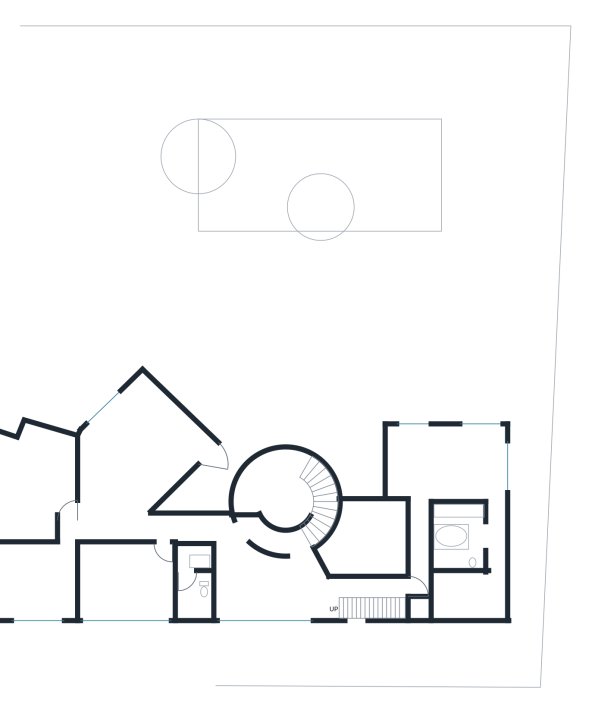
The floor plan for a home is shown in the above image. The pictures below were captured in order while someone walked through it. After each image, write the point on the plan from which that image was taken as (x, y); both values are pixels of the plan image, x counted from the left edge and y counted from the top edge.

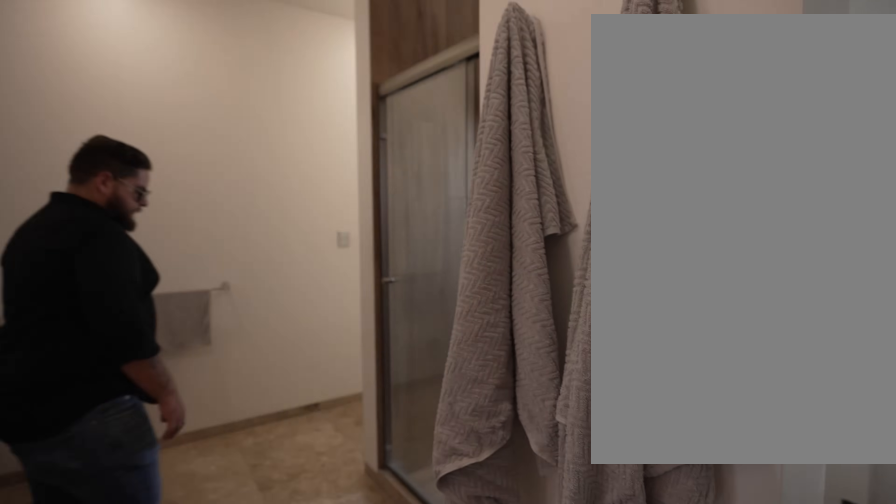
(484, 539)
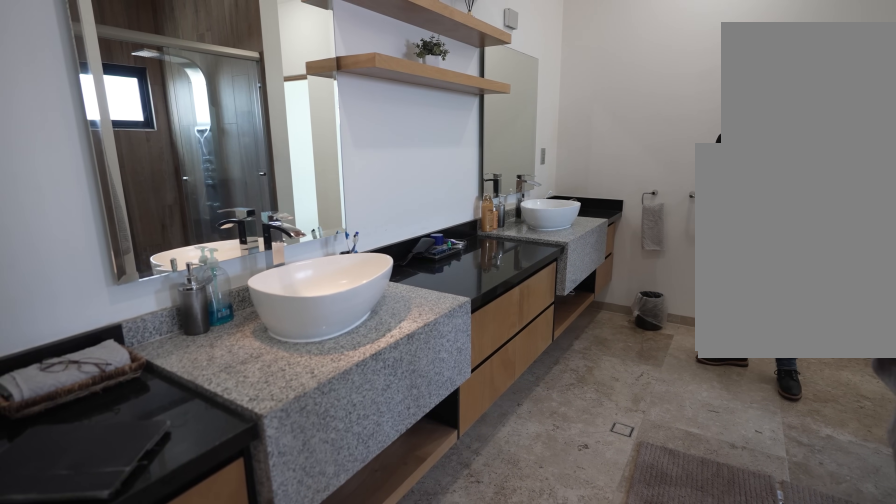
(479, 535)
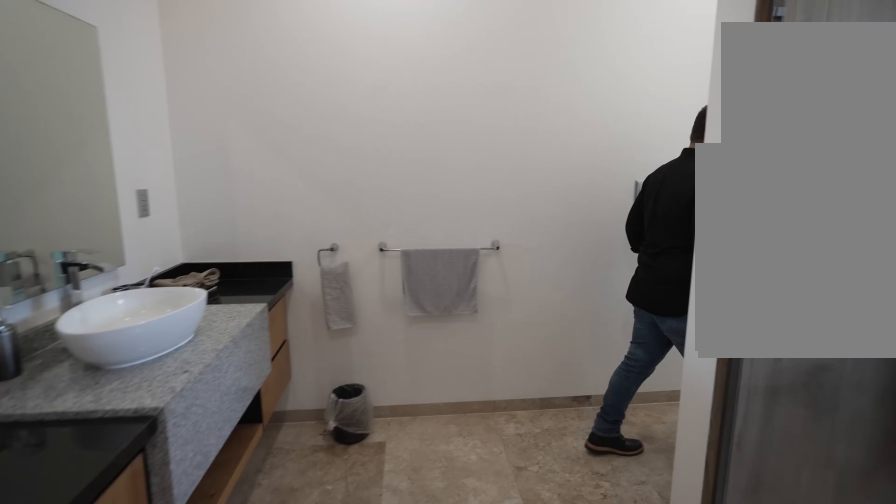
(493, 495)
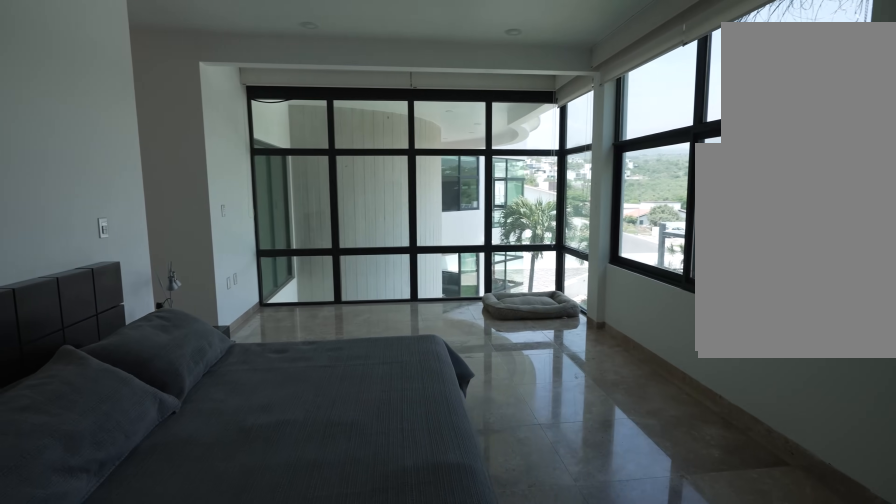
(475, 439)
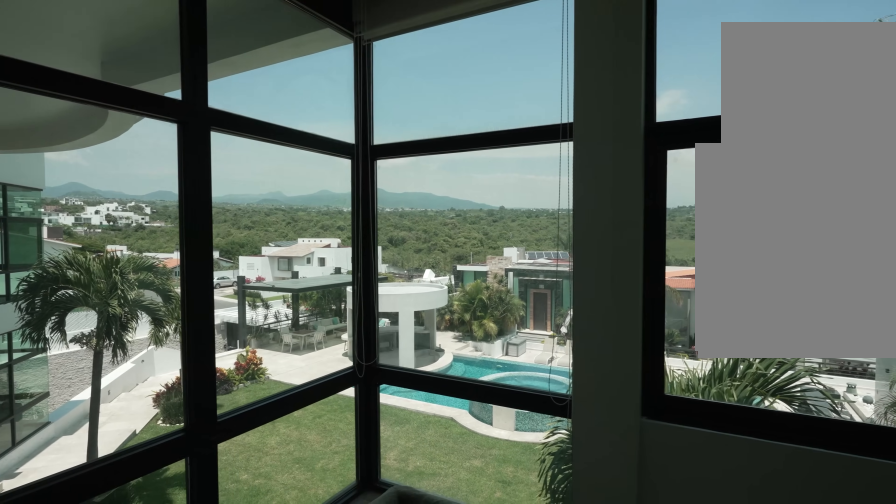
(436, 440)
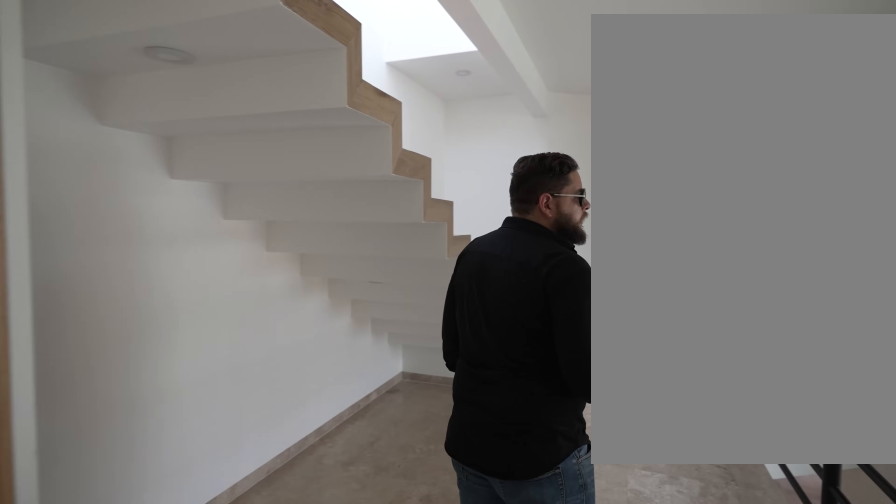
(415, 571)
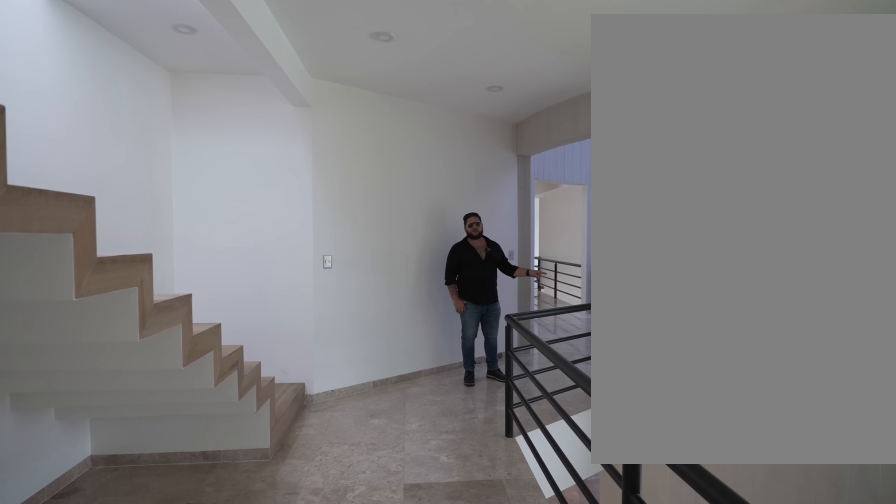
(385, 584)
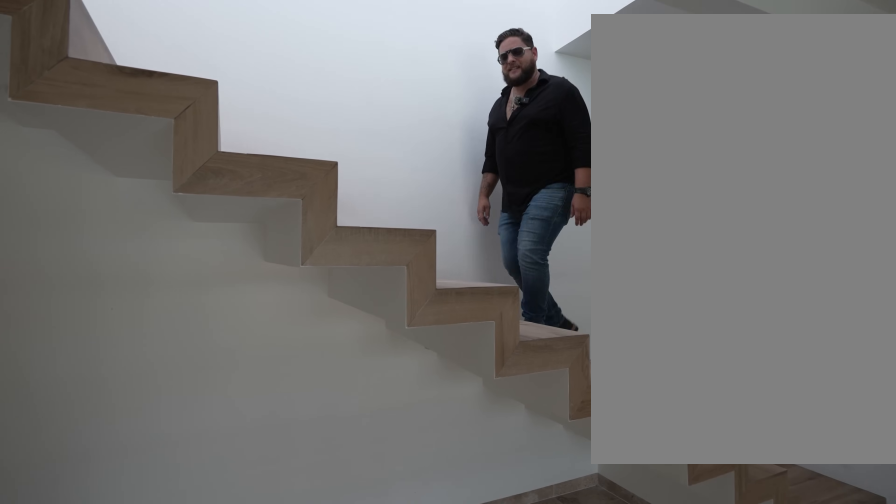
(385, 584)
